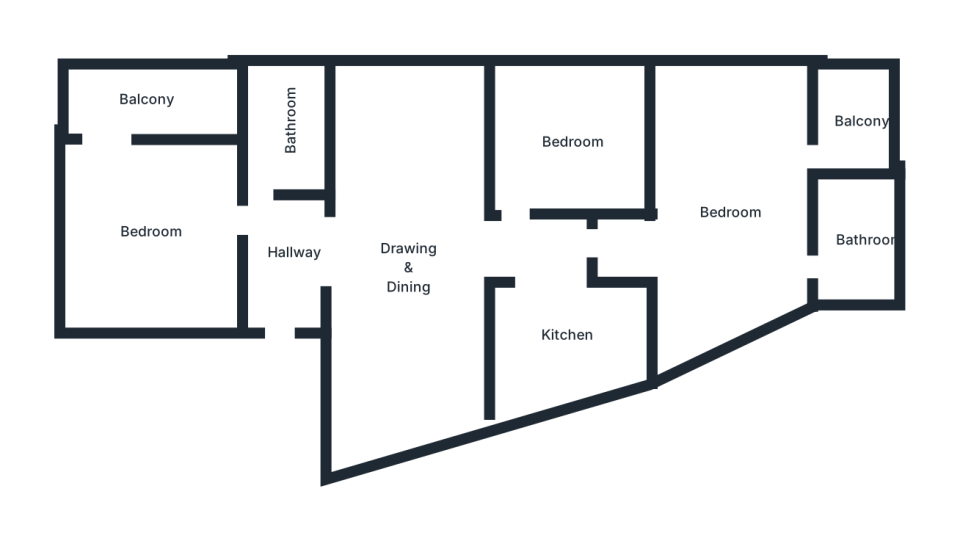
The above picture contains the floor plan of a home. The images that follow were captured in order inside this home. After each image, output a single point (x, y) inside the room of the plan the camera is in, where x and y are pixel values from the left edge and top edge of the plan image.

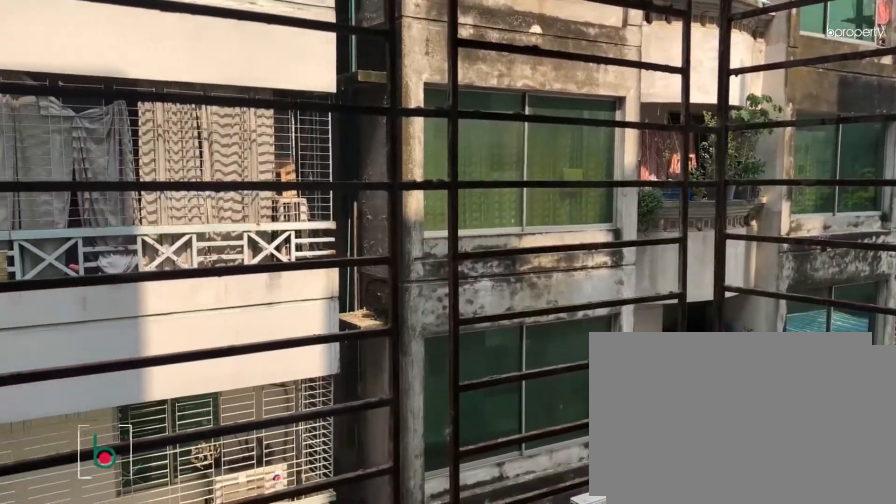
(862, 121)
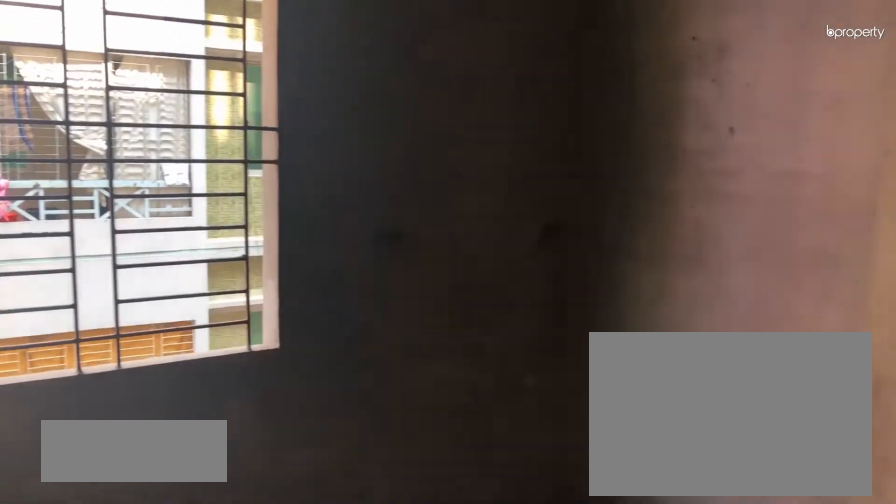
(576, 143)
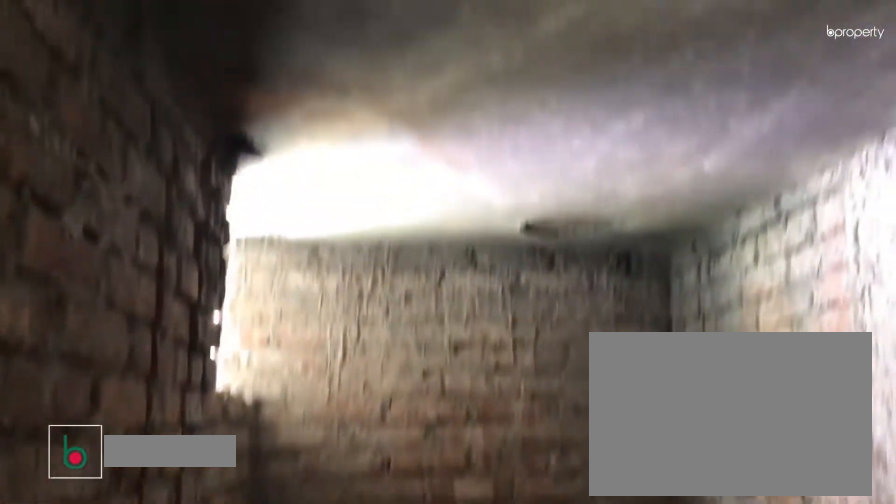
(292, 117)
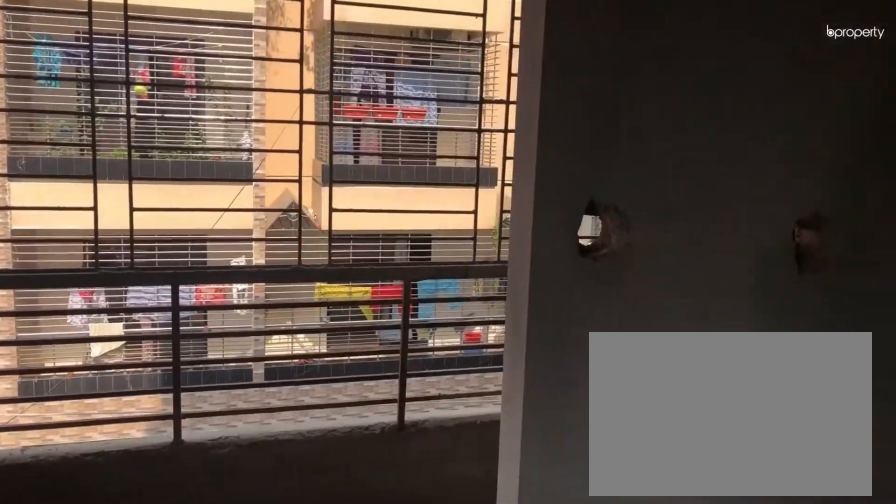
(153, 236)
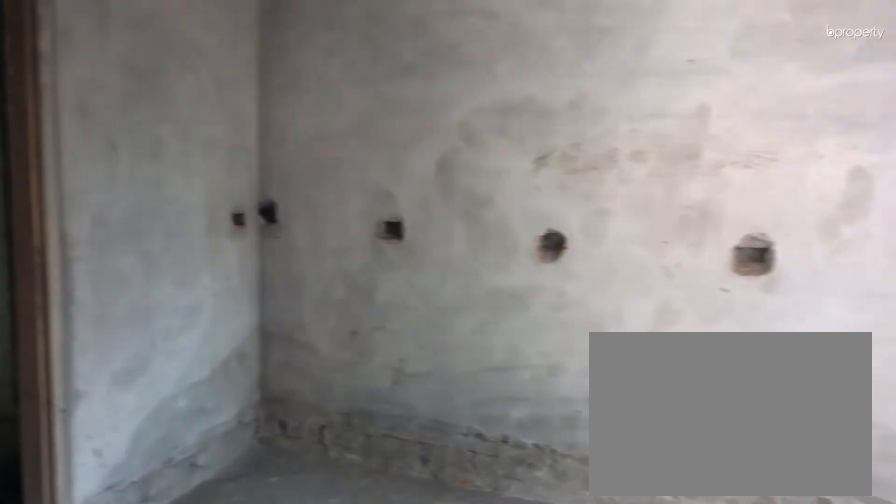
(153, 236)
